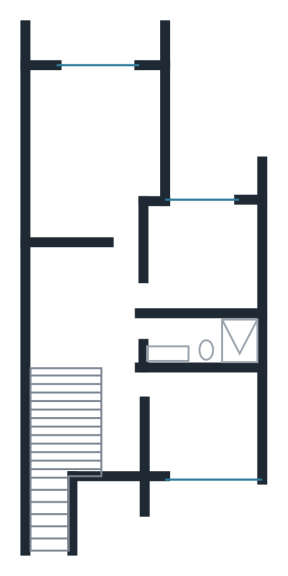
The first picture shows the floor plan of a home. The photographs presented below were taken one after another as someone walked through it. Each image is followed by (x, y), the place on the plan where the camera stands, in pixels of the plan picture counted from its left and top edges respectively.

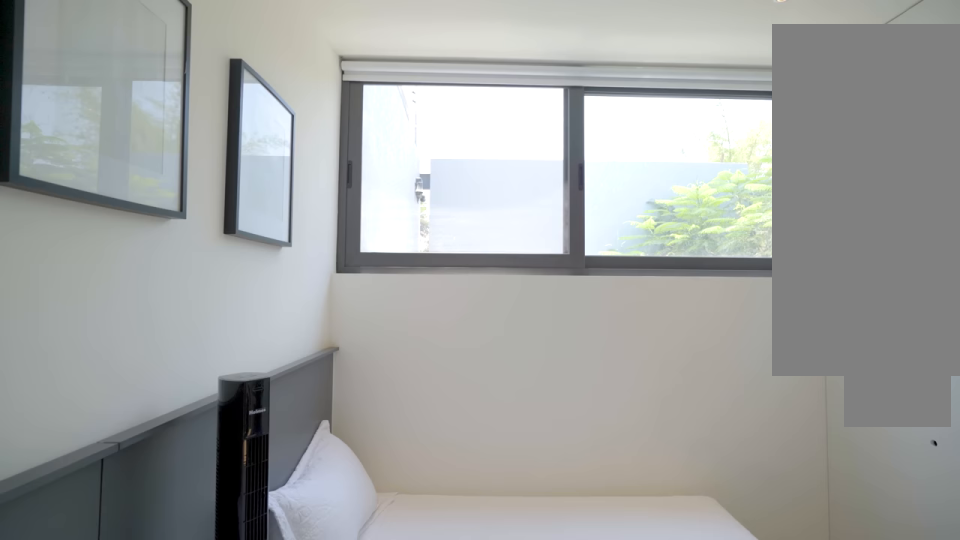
(173, 436)
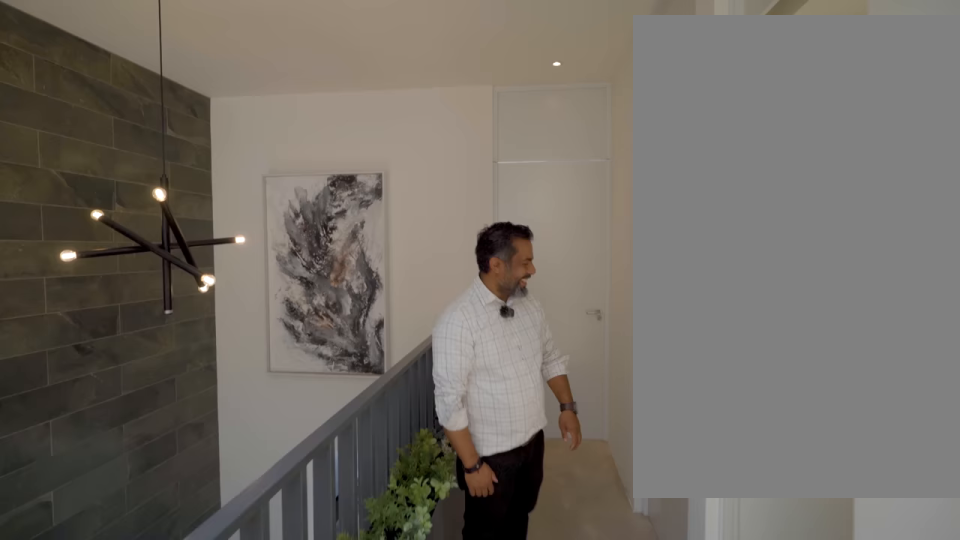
(124, 323)
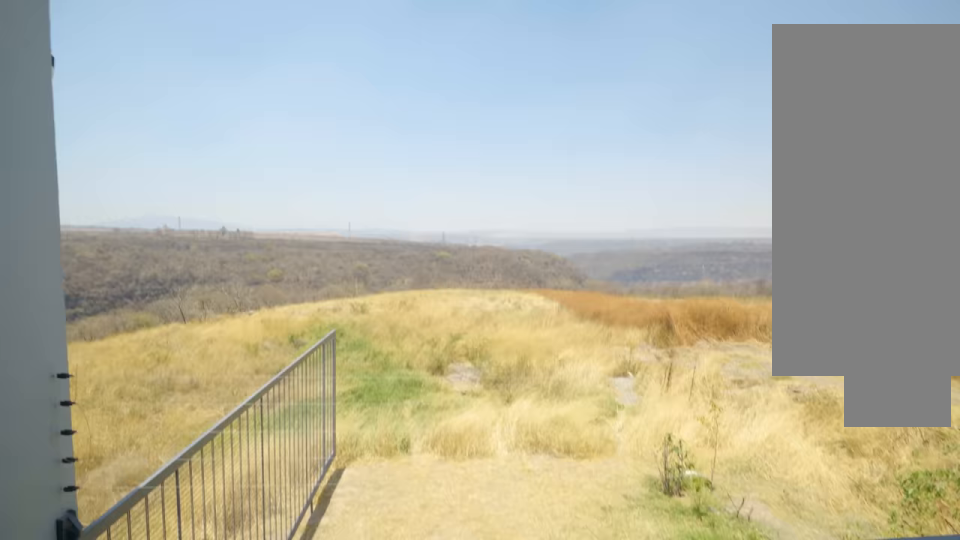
(93, 49)
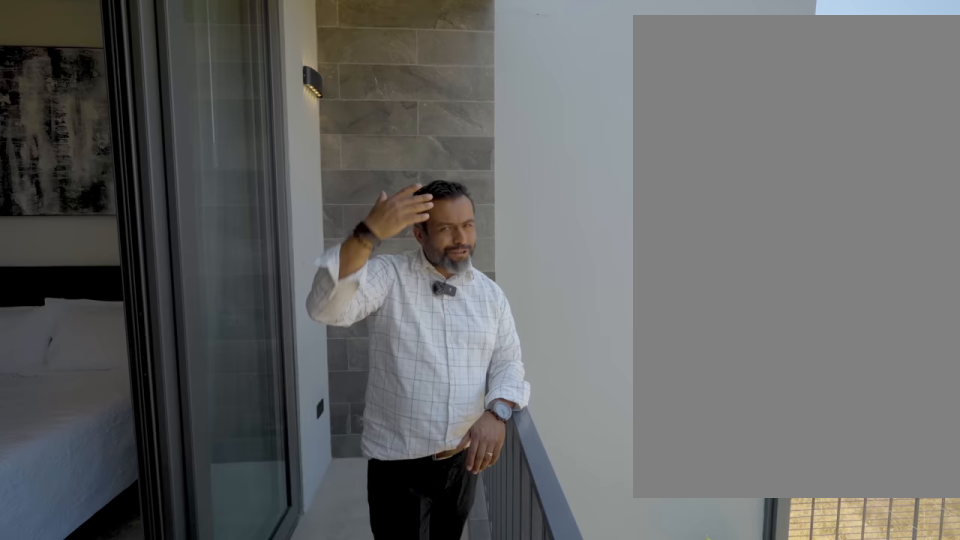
(108, 49)
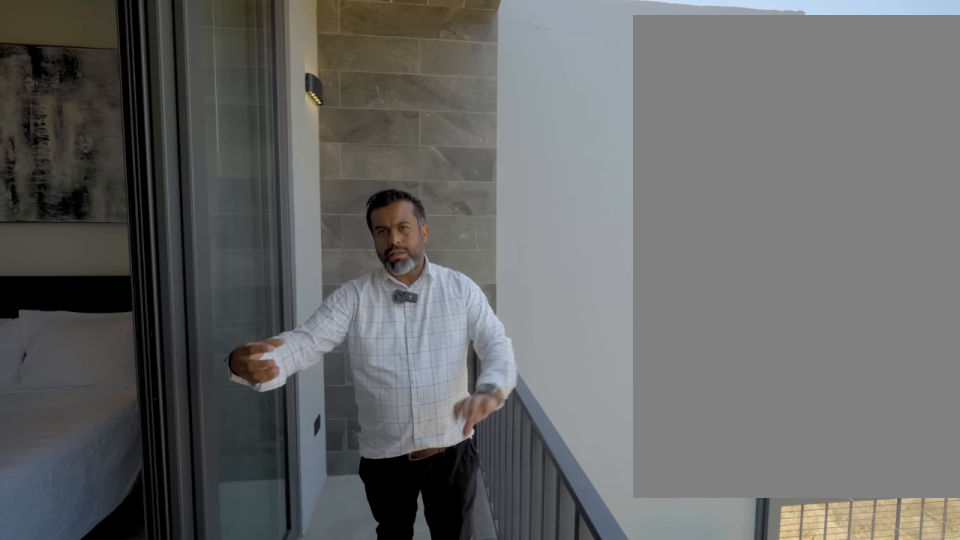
(108, 49)
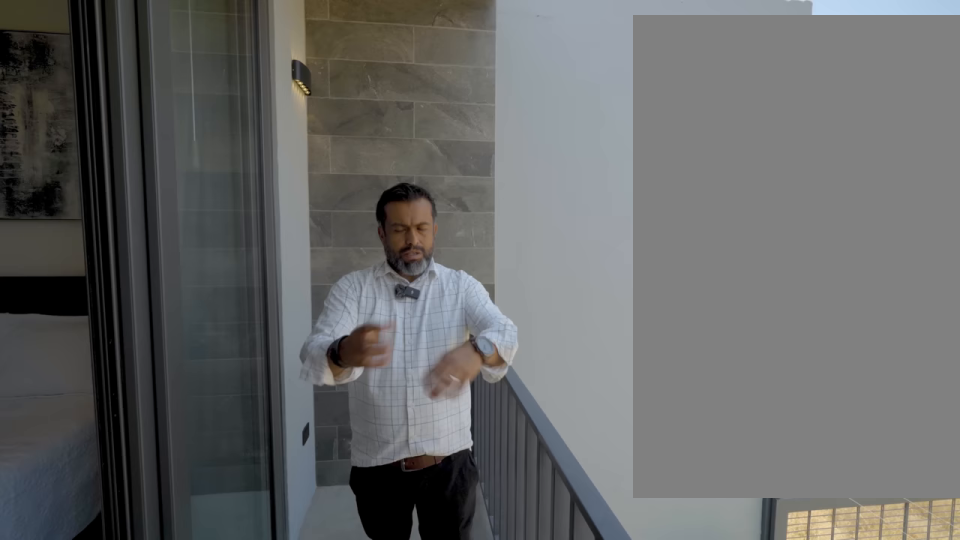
(108, 49)
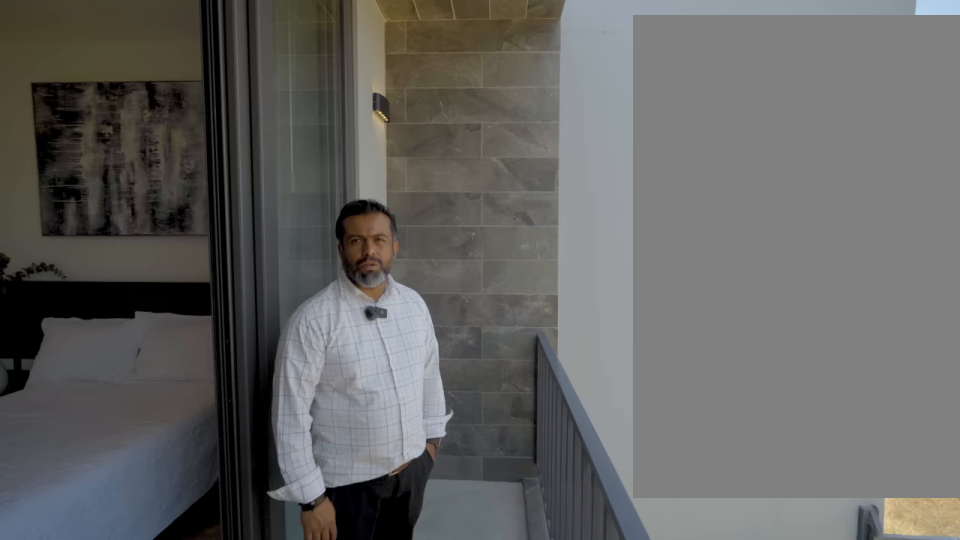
(108, 48)
